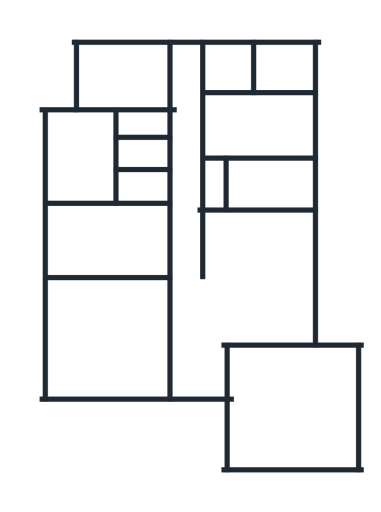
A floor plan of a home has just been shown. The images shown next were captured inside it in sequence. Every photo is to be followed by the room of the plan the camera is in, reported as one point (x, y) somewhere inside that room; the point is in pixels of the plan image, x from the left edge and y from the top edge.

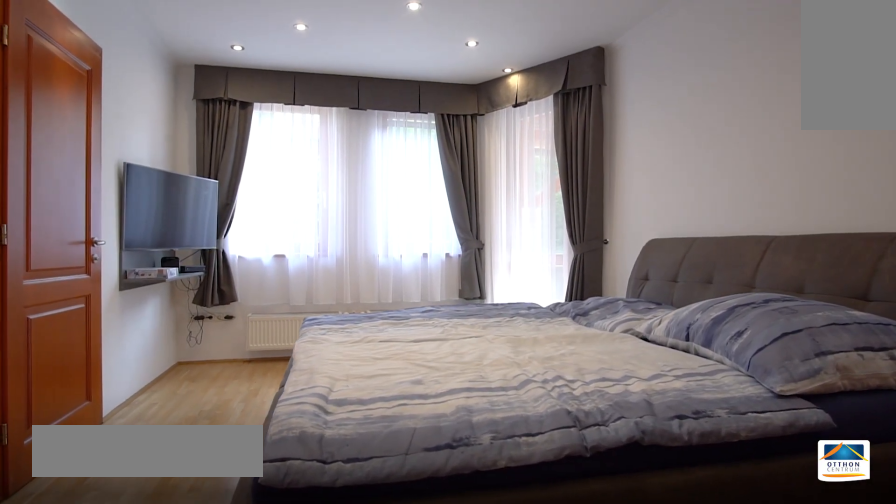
(272, 130)
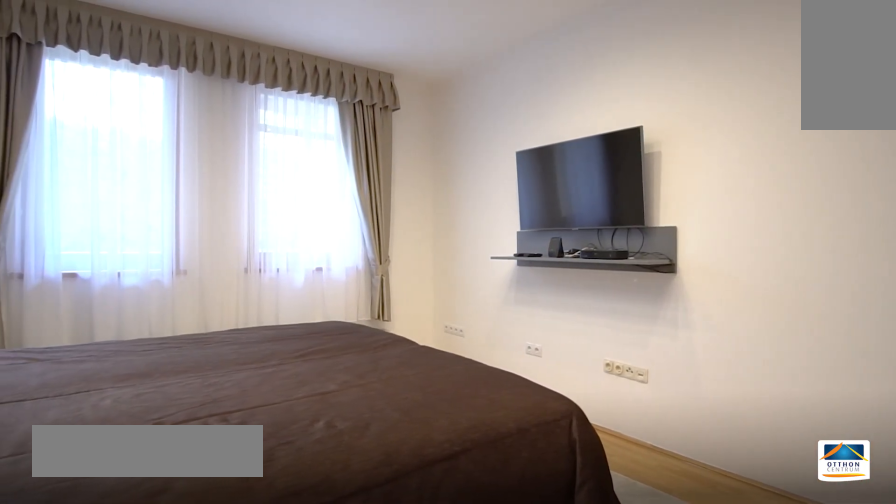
(108, 241)
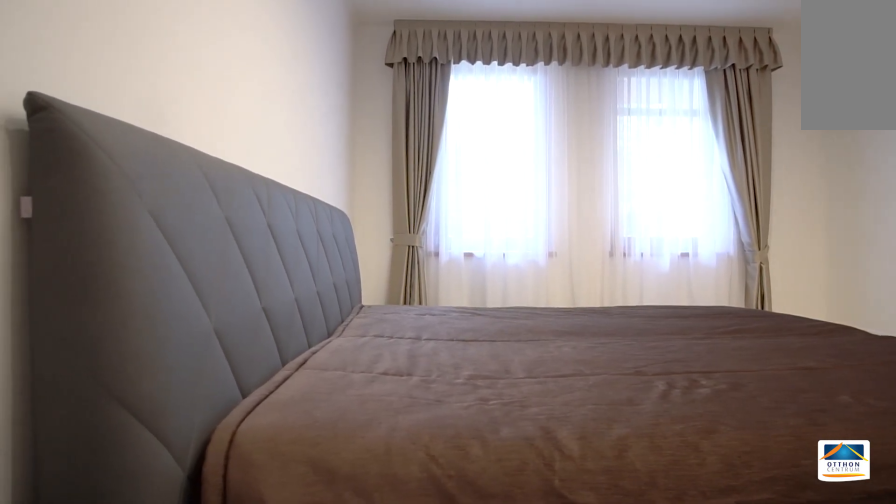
(108, 241)
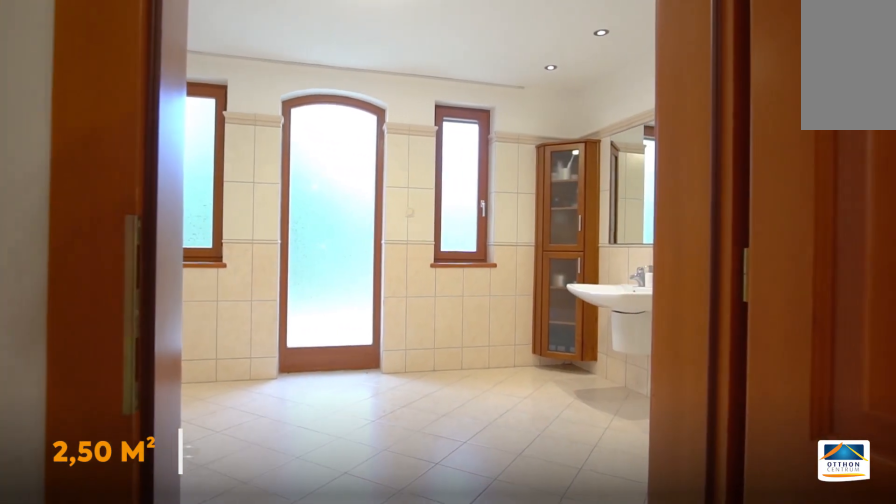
(146, 156)
